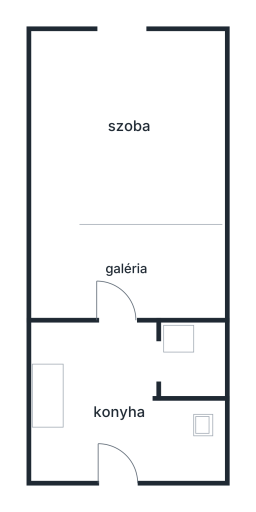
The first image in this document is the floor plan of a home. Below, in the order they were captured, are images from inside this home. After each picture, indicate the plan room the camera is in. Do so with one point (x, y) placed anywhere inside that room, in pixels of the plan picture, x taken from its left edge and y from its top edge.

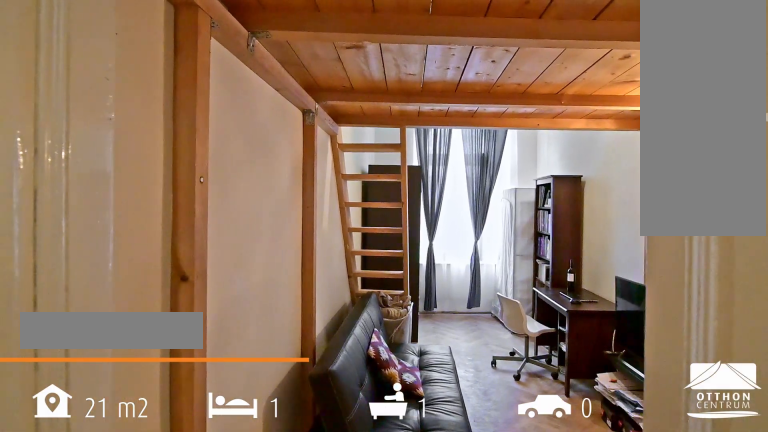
(132, 131)
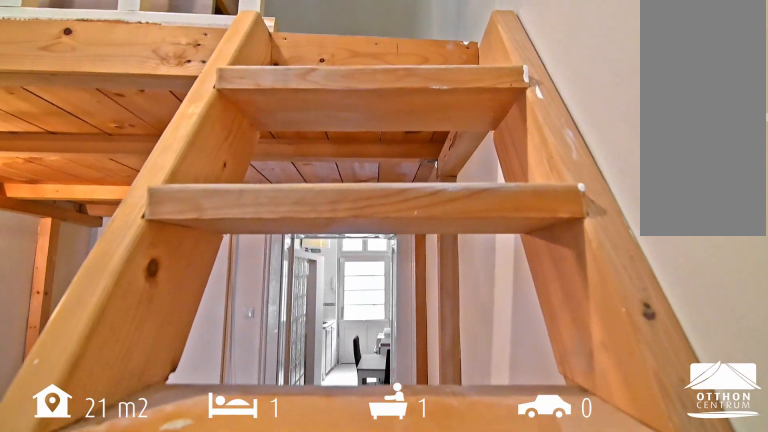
(132, 131)
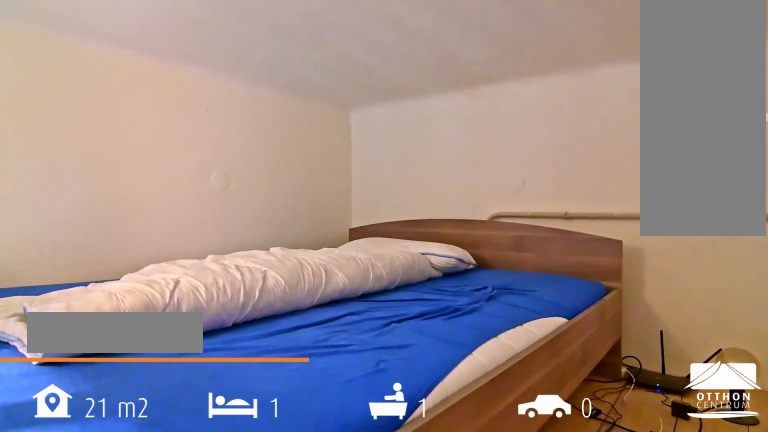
(127, 265)
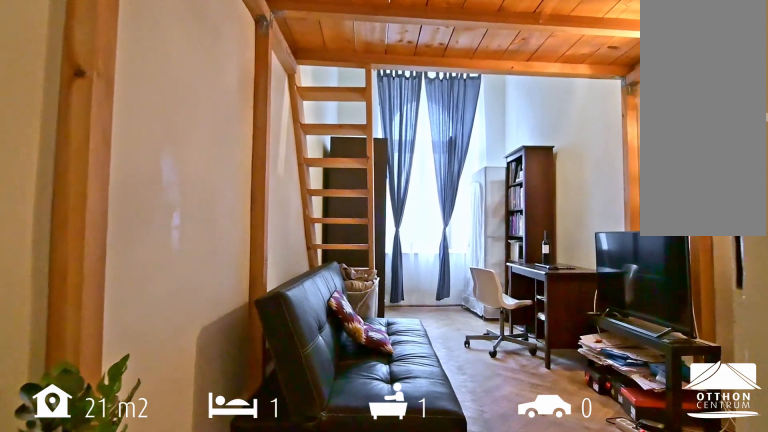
(132, 131)
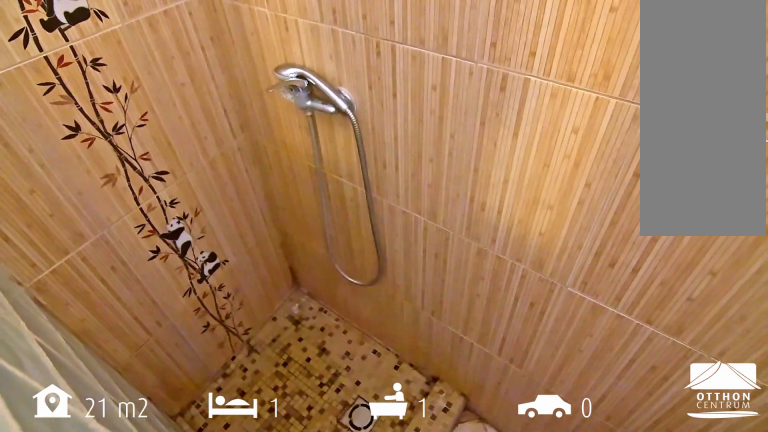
(197, 361)
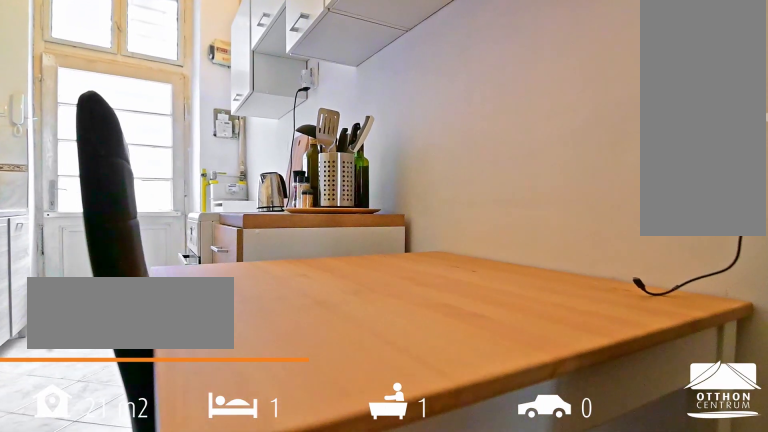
(111, 414)
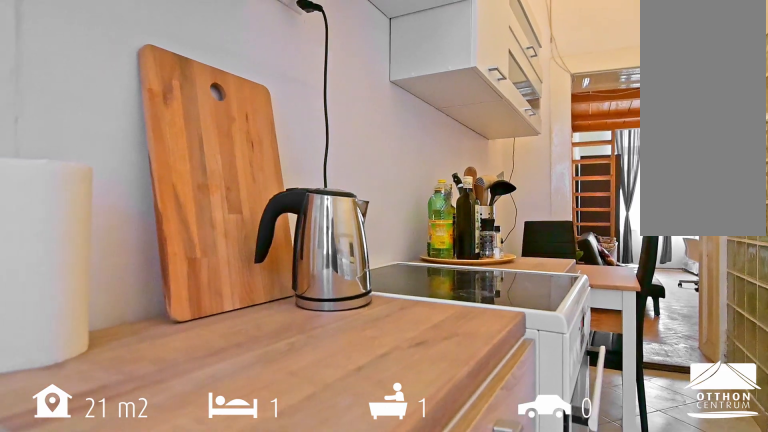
(111, 414)
